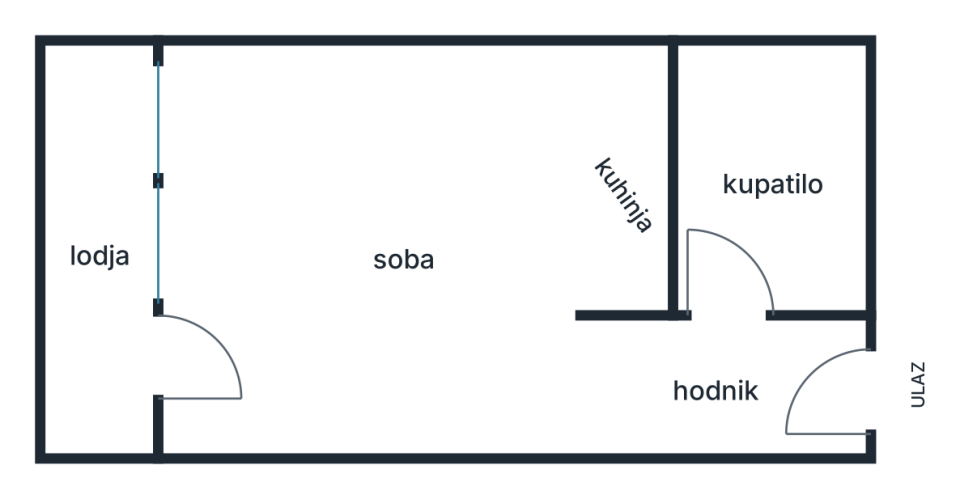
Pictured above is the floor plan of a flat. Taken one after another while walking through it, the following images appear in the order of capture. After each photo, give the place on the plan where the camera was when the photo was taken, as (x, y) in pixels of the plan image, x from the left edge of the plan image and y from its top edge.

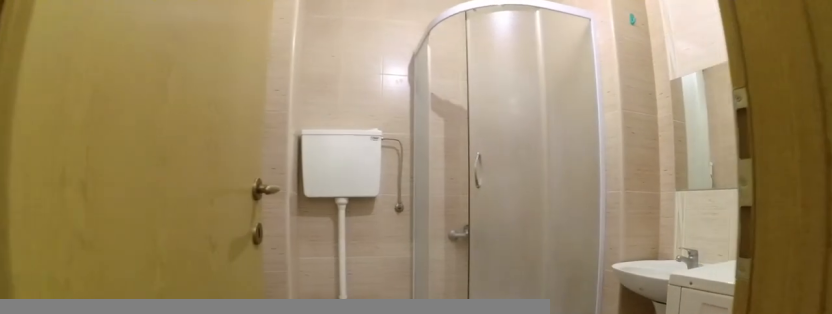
(719, 353)
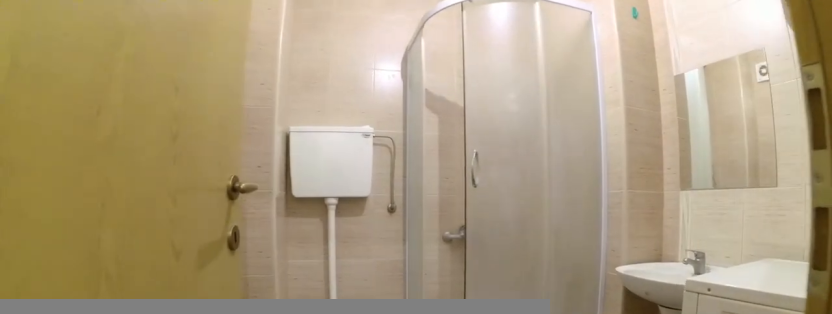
(721, 347)
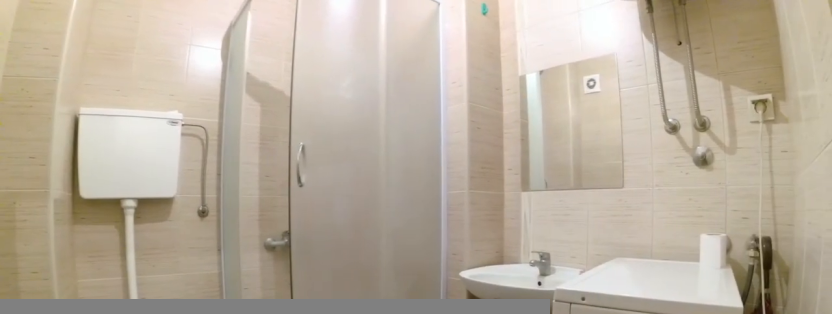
(736, 329)
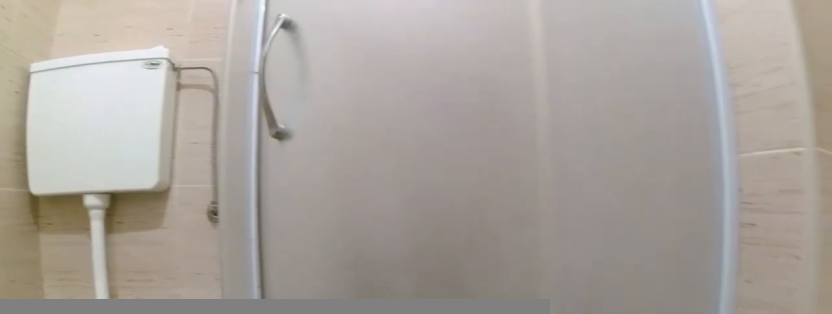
(798, 193)
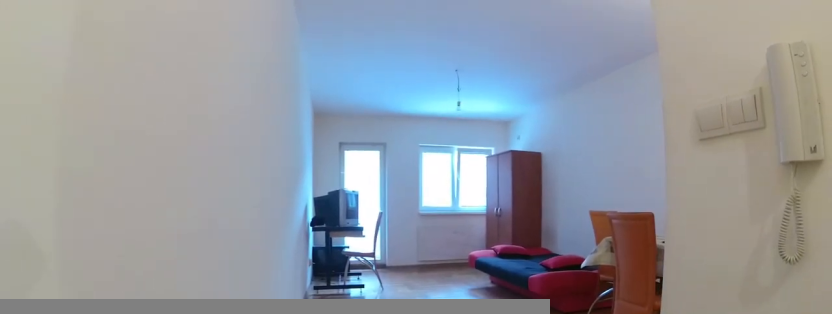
(660, 373)
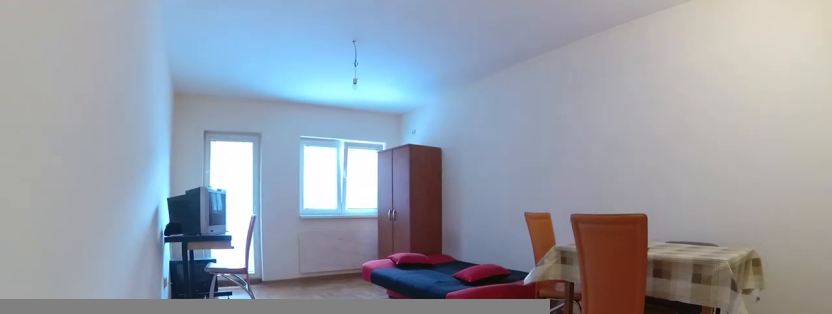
(599, 371)
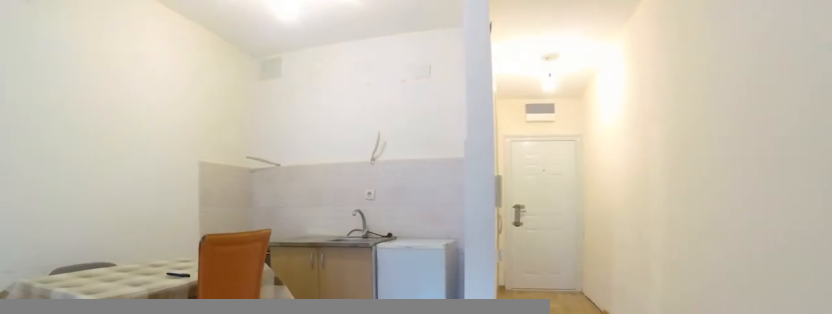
(343, 307)
